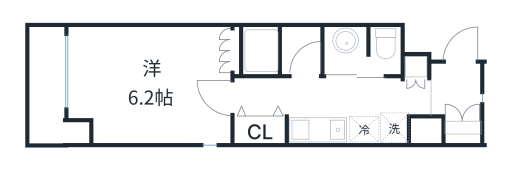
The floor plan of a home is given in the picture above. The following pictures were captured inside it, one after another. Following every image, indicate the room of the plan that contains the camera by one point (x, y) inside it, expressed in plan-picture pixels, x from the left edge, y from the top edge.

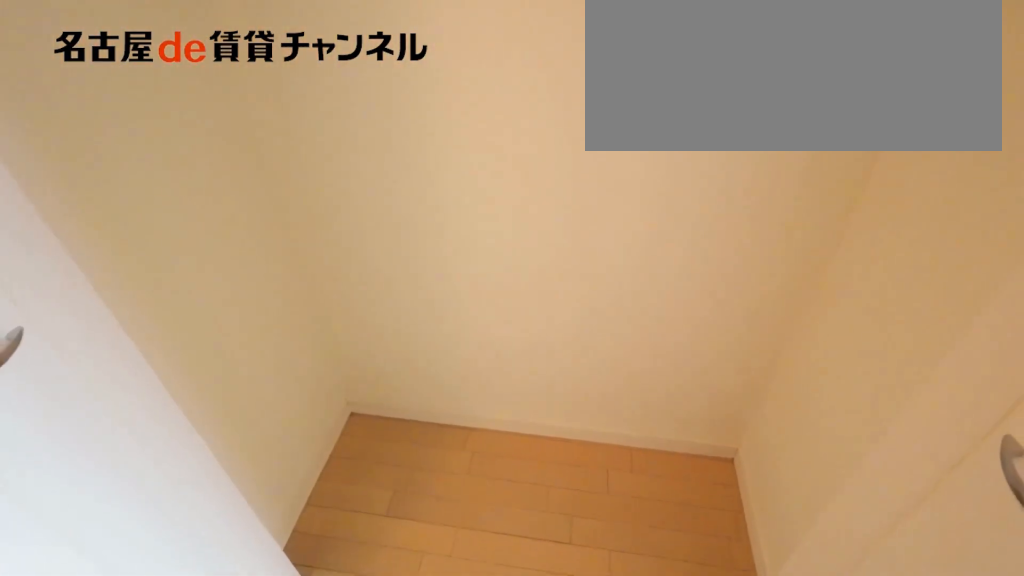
(261, 129)
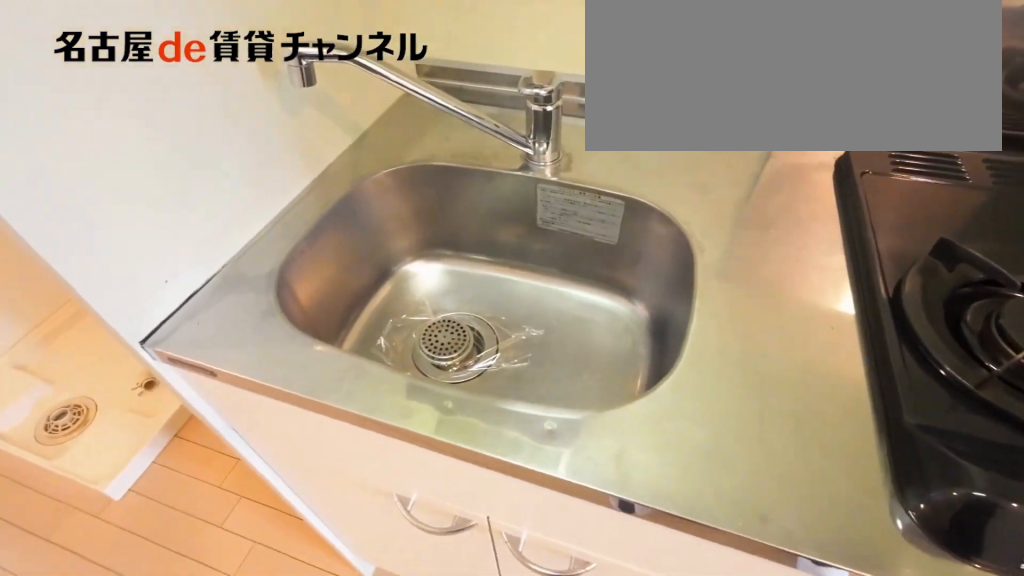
(331, 130)
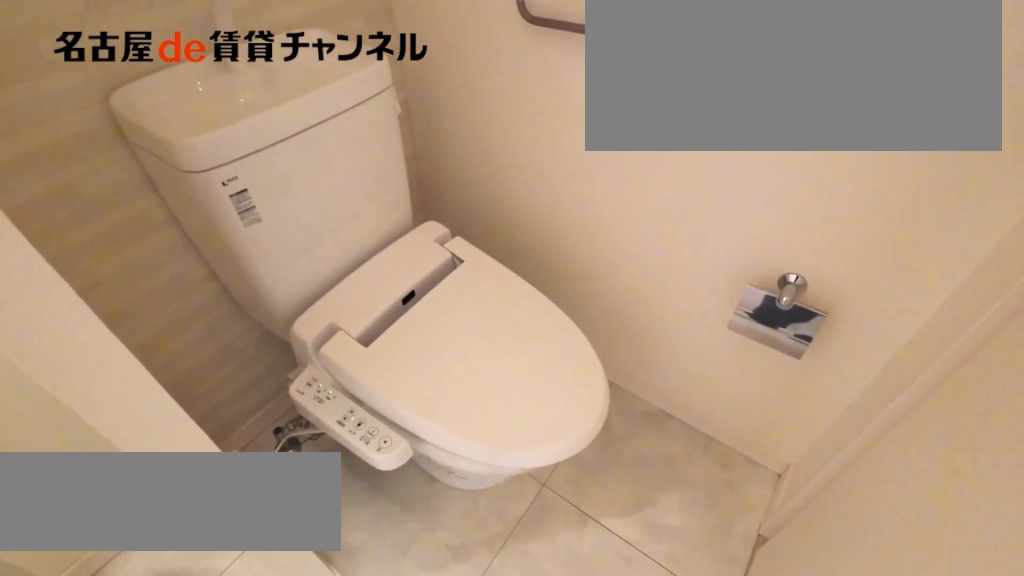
(362, 51)
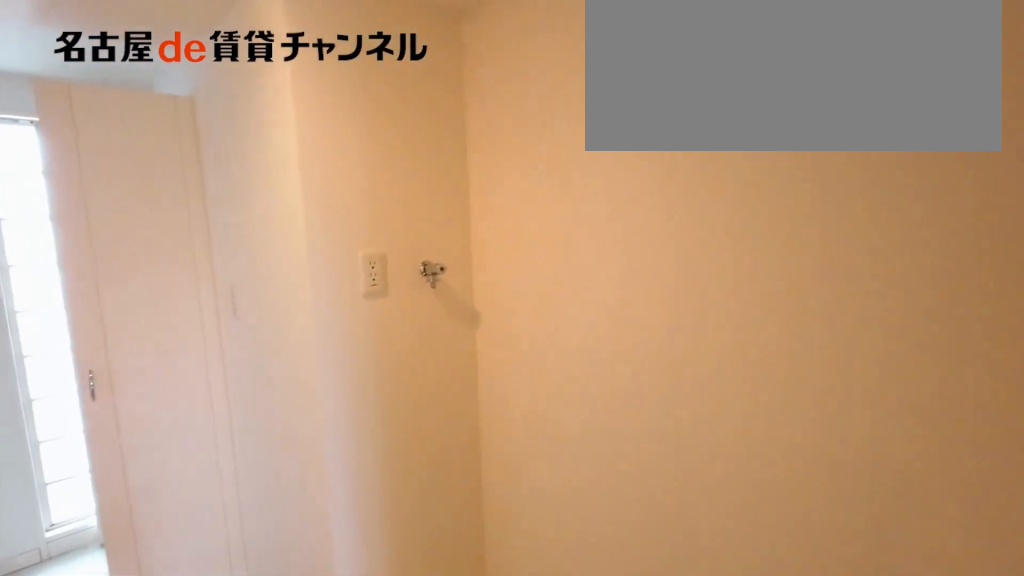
(395, 127)
